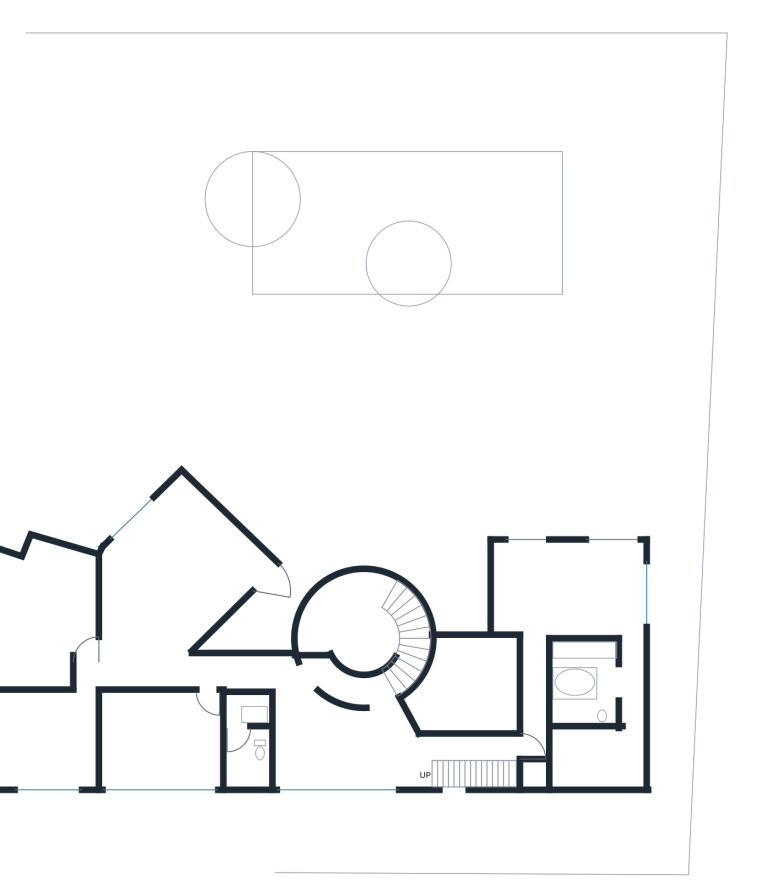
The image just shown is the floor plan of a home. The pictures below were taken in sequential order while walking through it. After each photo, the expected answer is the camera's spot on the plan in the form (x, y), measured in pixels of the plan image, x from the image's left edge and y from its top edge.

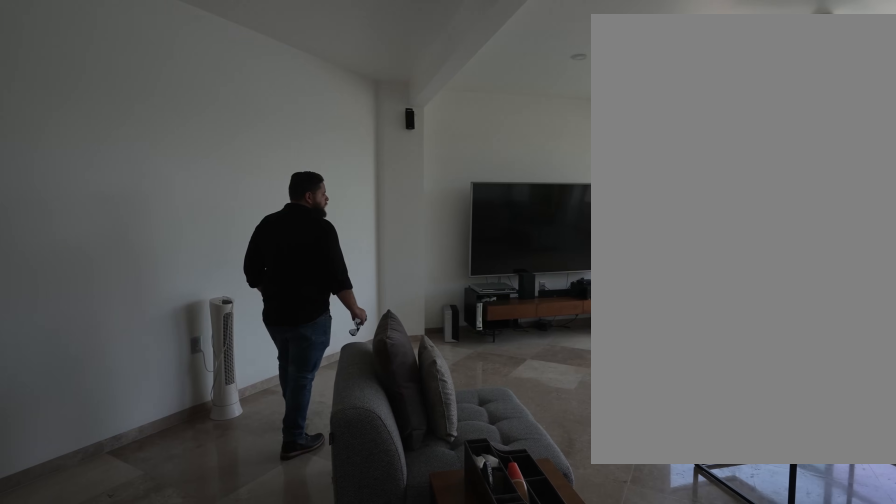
(185, 673)
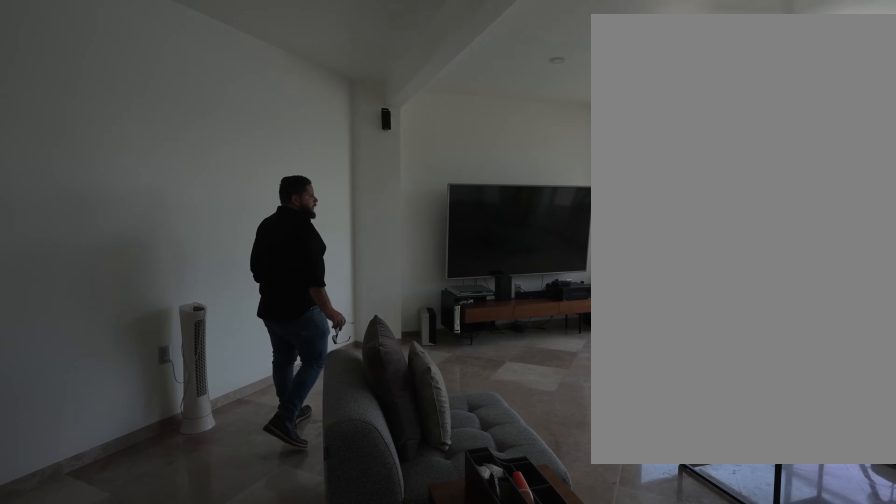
(185, 673)
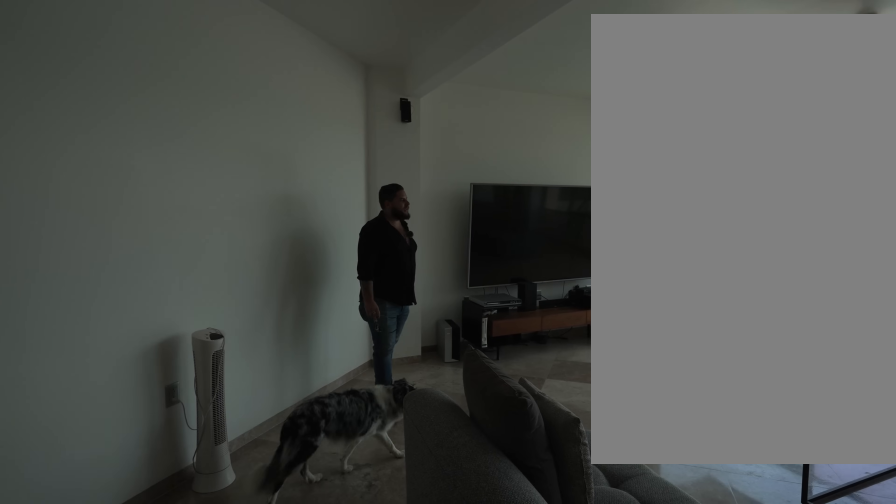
(160, 660)
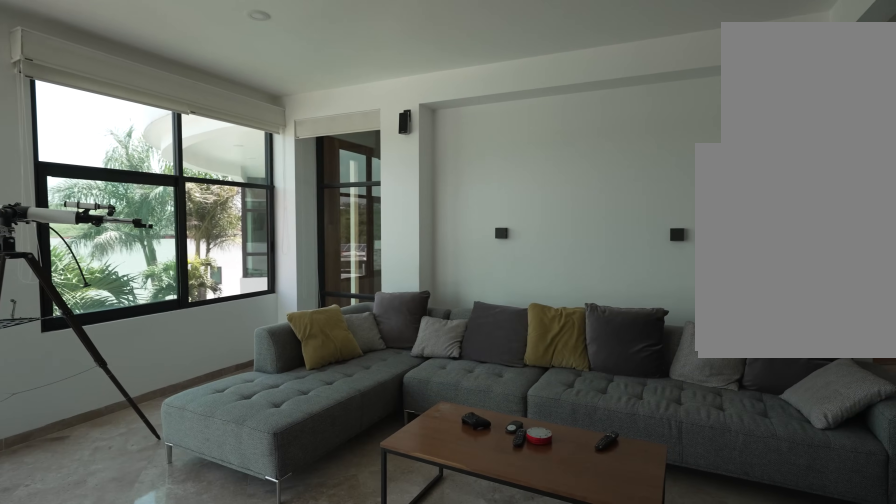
(156, 601)
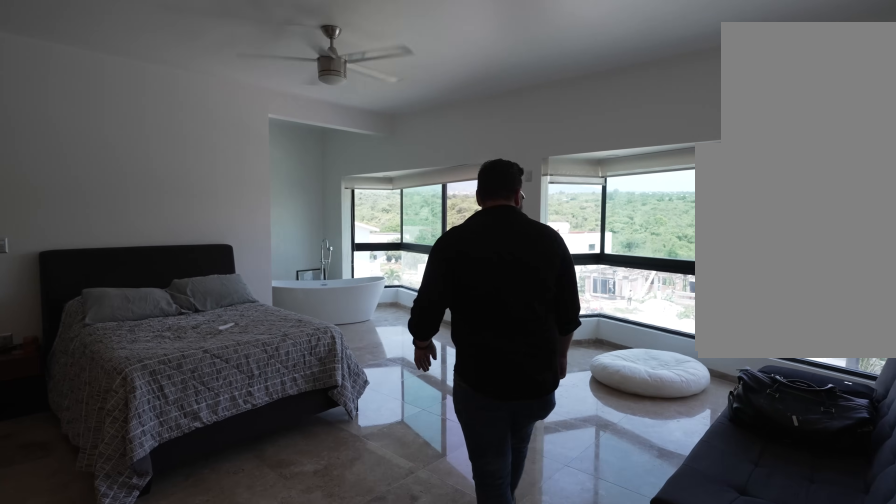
(78, 647)
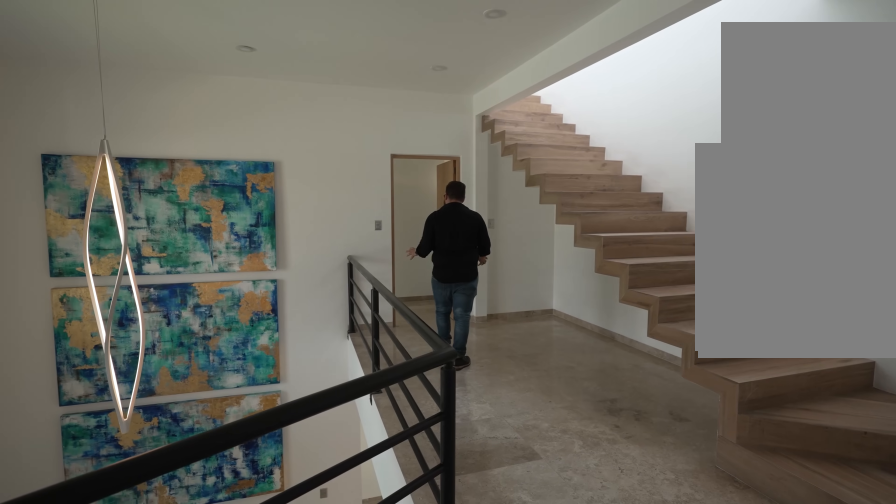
(318, 676)
